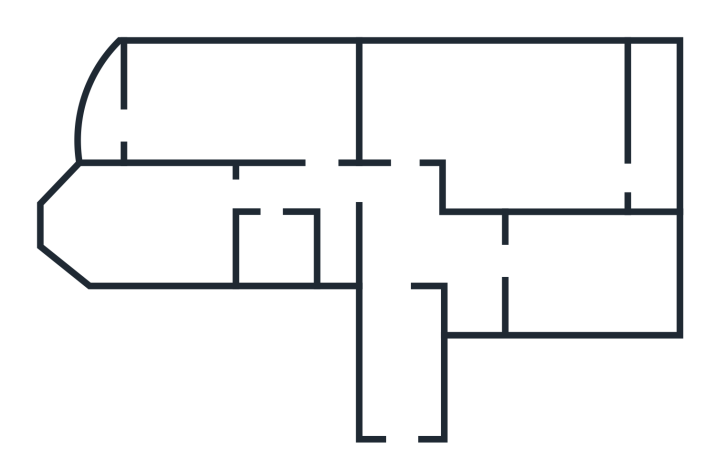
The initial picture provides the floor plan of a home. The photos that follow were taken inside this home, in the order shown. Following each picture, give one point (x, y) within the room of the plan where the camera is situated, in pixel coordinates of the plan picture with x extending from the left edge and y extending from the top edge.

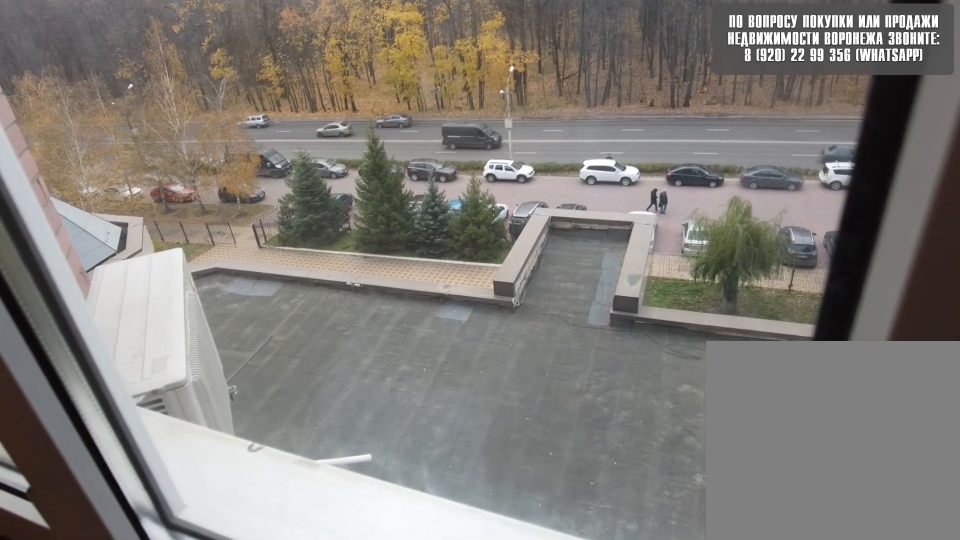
(109, 117)
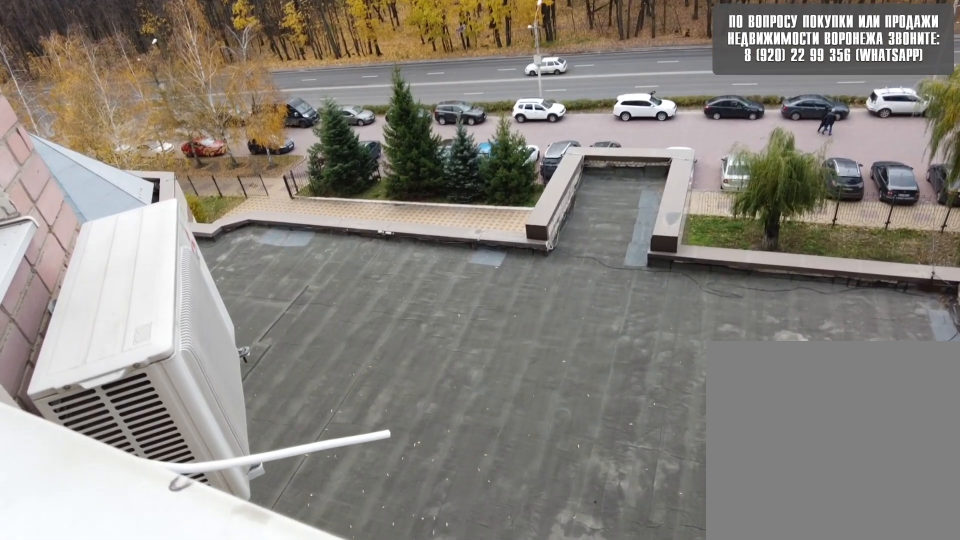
(109, 117)
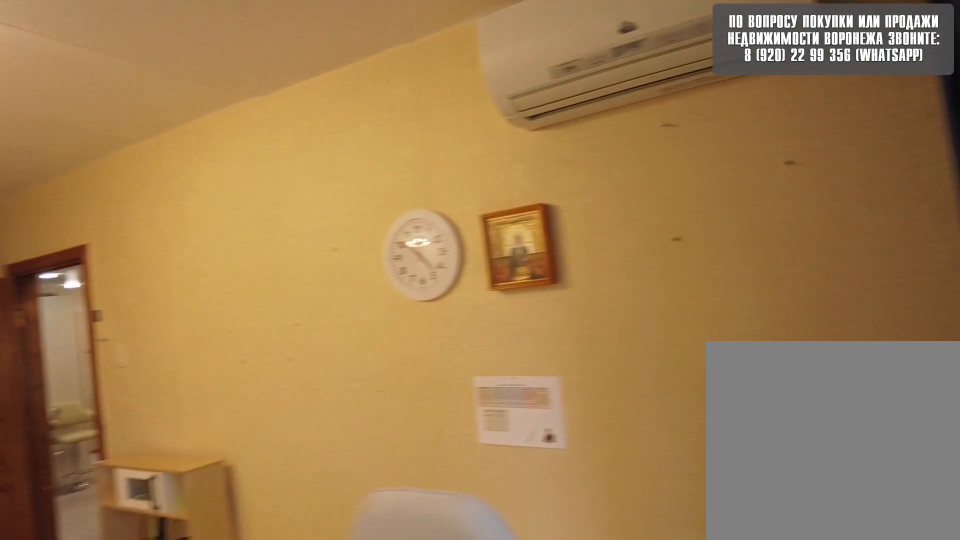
(163, 122)
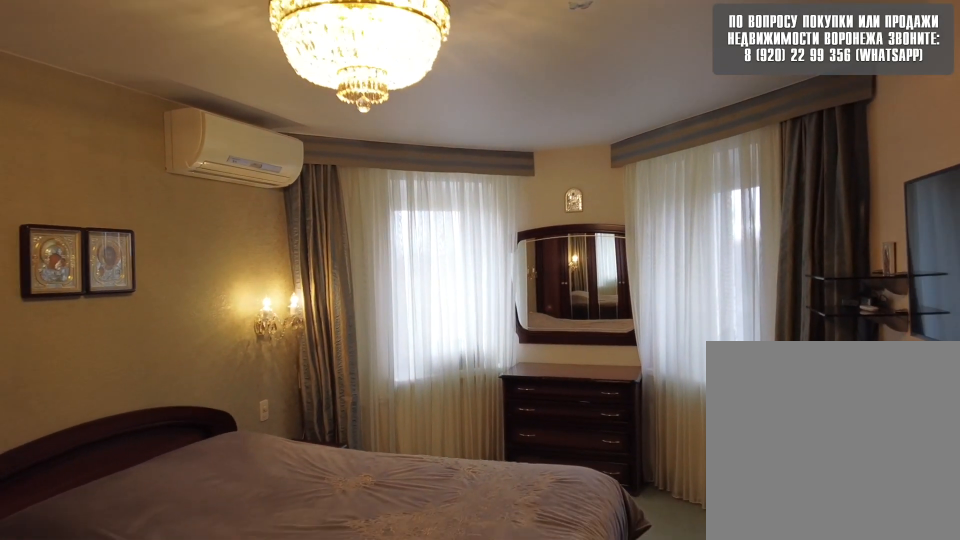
(163, 218)
